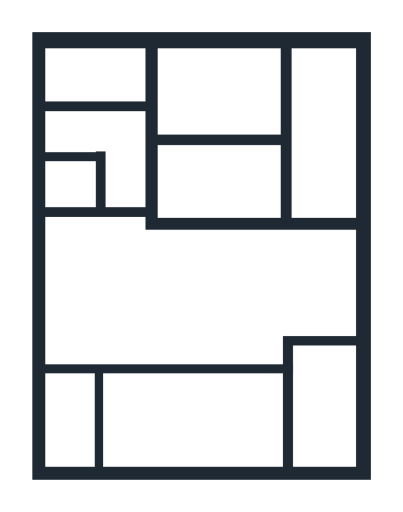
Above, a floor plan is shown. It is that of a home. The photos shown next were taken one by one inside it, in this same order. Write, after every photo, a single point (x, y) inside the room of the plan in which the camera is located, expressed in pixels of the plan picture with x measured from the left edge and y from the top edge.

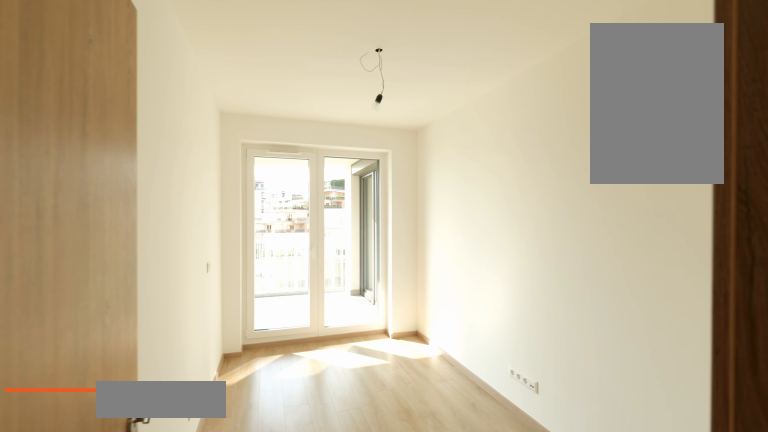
(204, 171)
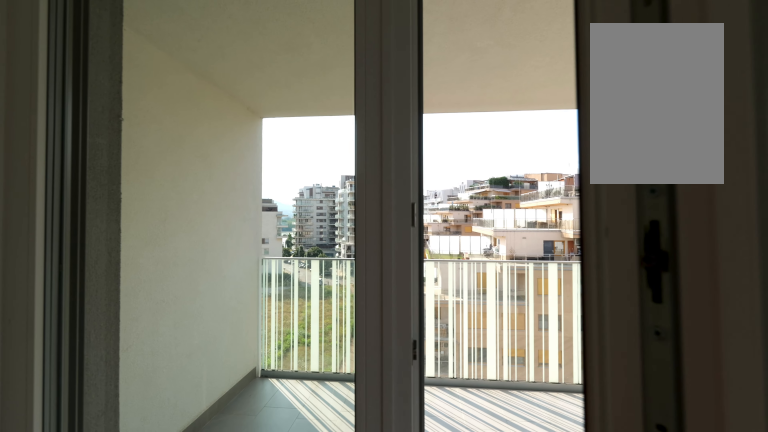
(189, 102)
